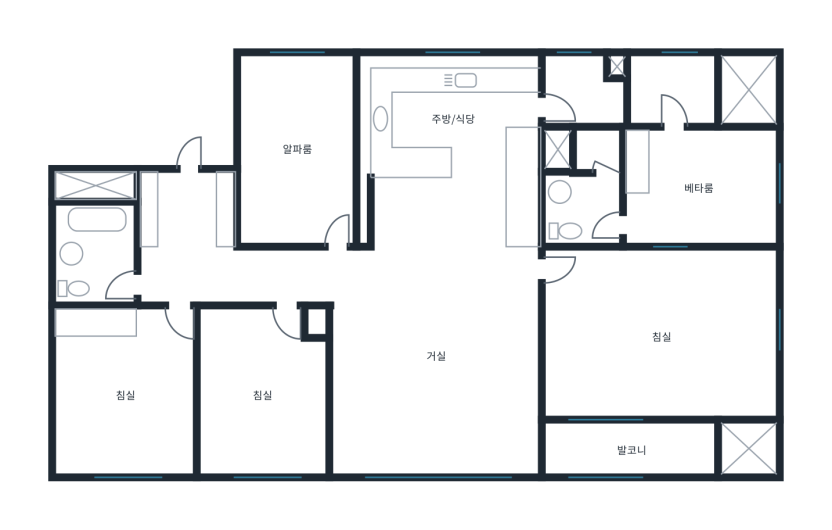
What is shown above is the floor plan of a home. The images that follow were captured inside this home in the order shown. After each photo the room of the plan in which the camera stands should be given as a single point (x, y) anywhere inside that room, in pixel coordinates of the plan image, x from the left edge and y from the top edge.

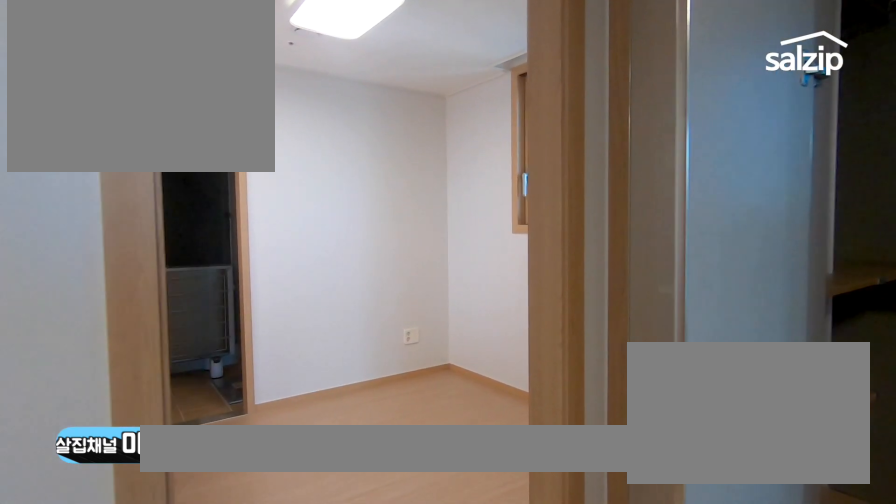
(693, 188)
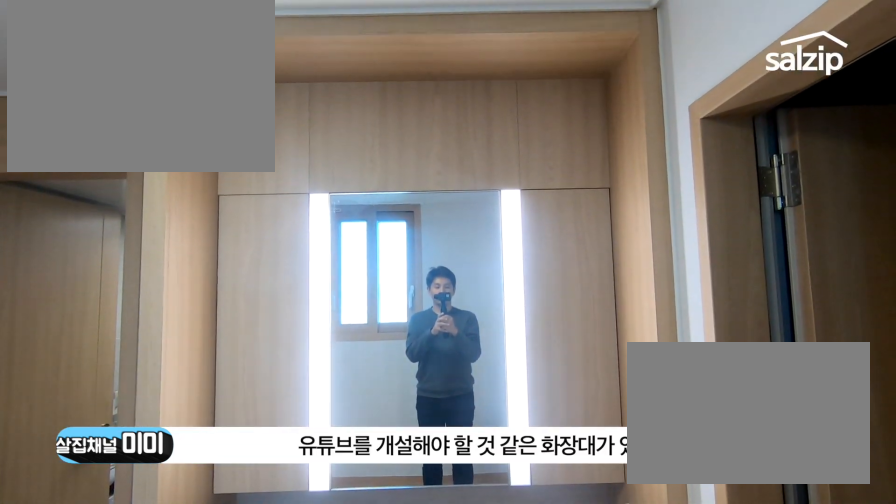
(693, 188)
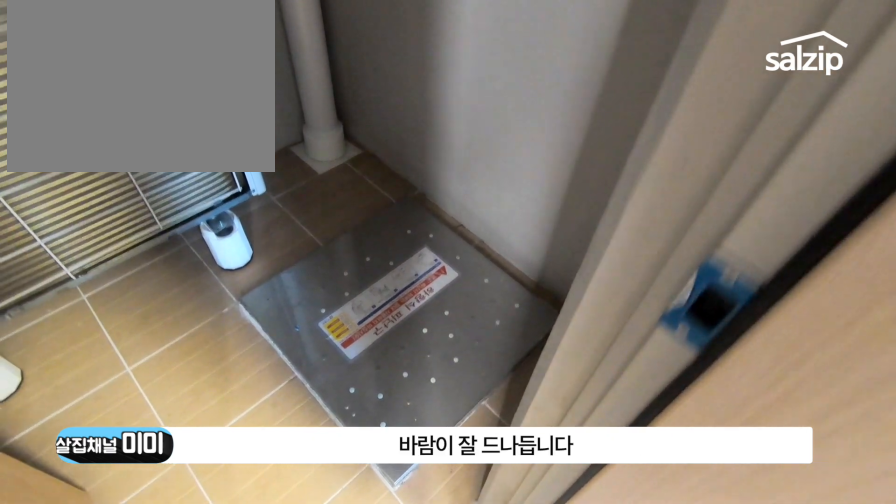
(698, 93)
